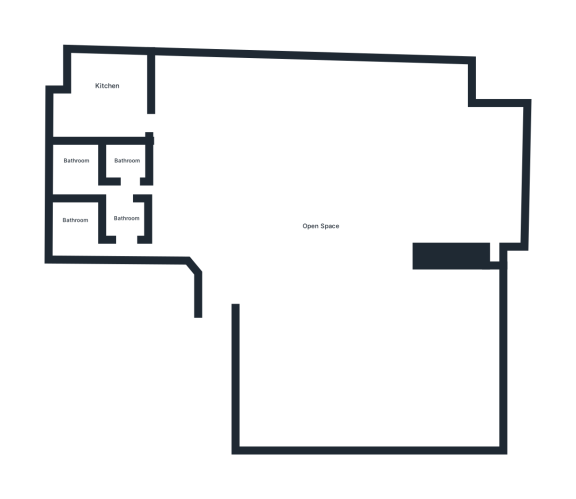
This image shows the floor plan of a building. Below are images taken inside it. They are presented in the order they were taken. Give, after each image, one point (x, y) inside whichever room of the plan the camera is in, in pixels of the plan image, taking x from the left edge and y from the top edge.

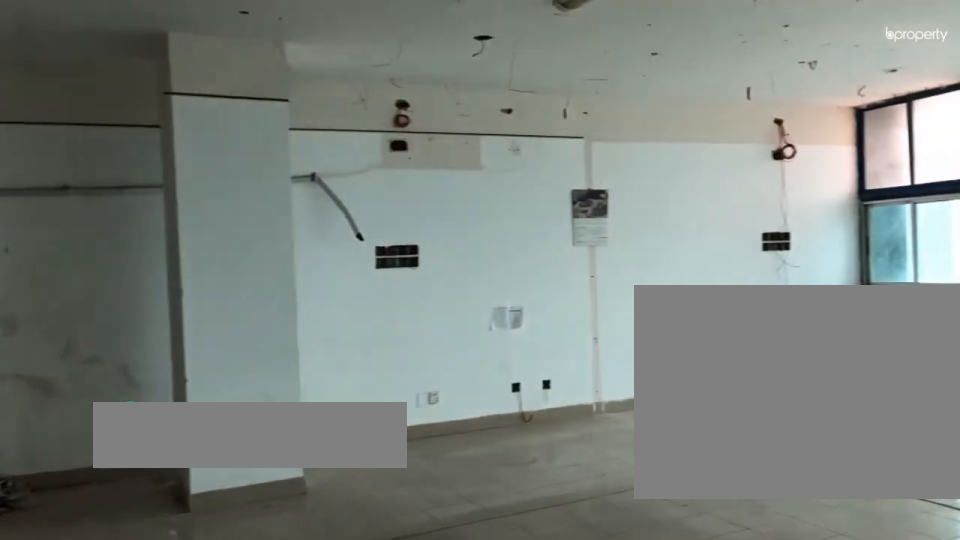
(305, 204)
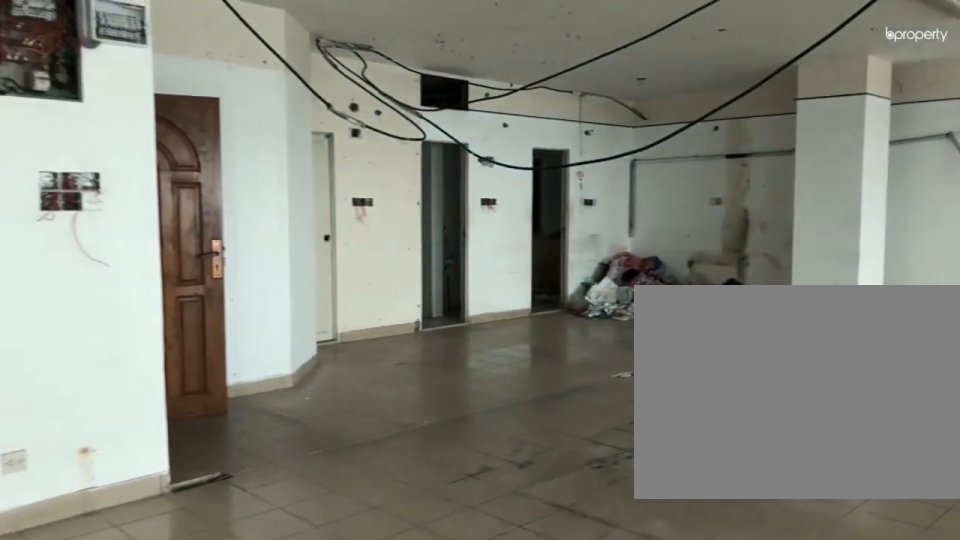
(304, 205)
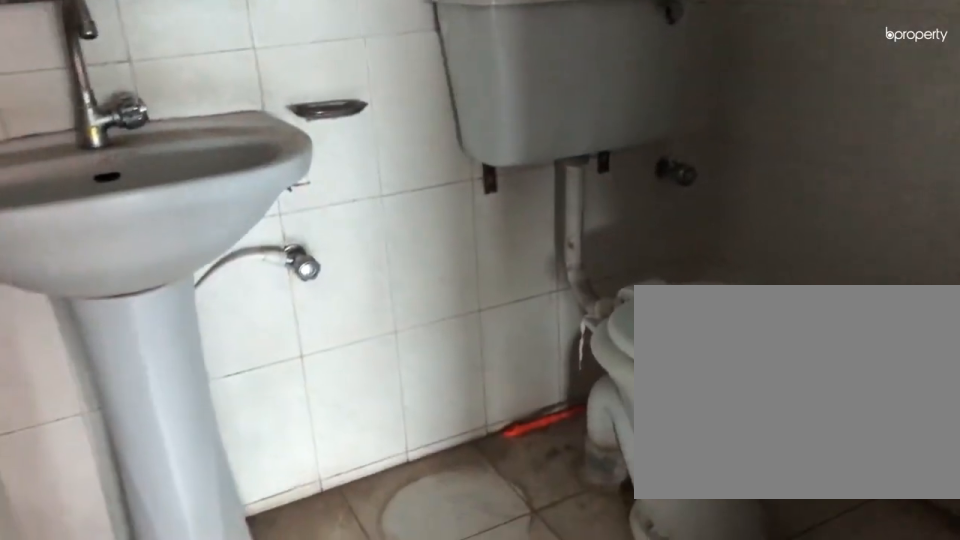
(130, 188)
